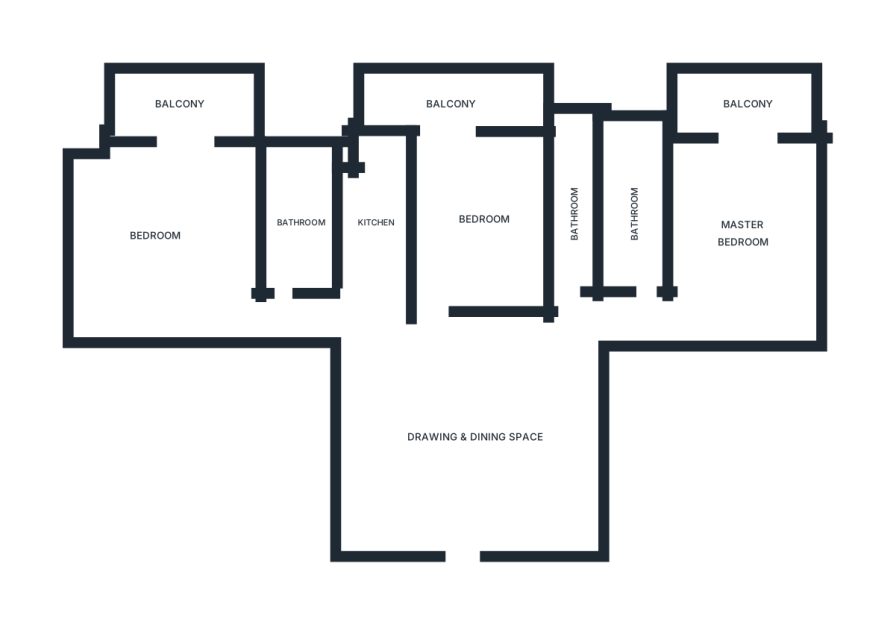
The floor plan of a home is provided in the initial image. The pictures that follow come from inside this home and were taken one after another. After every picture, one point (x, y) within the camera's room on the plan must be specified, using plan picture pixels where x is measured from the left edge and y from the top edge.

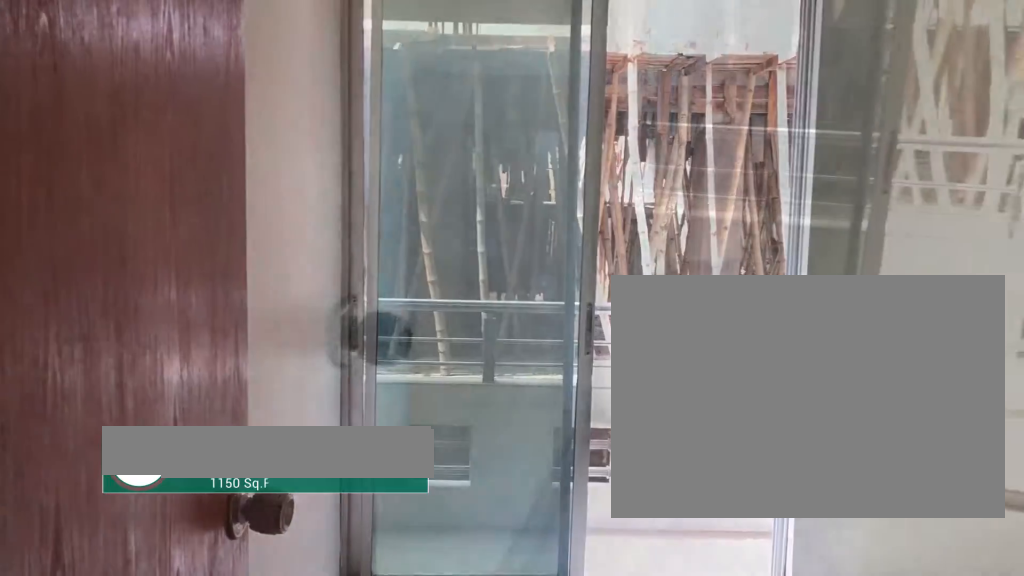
(483, 221)
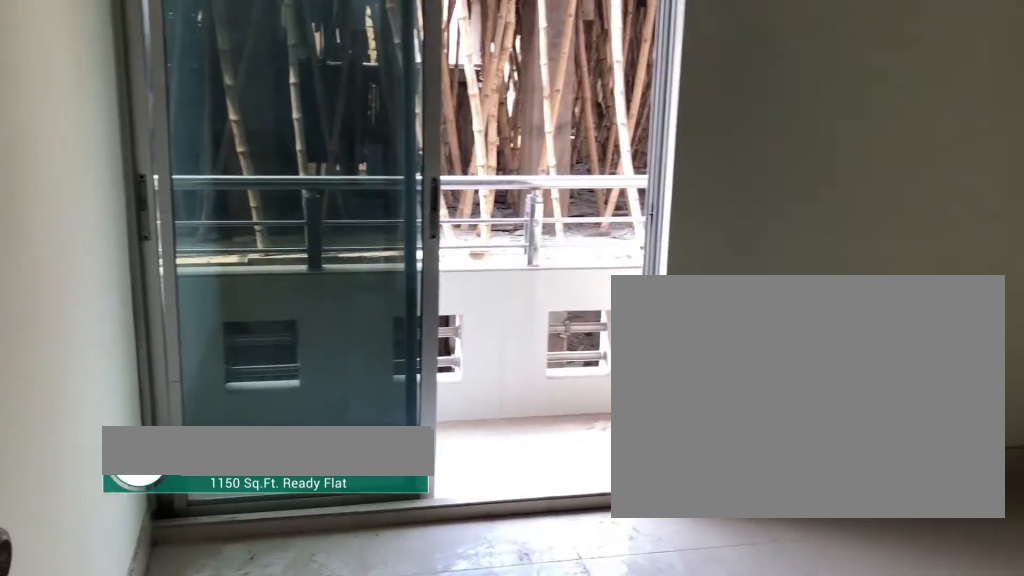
(483, 221)
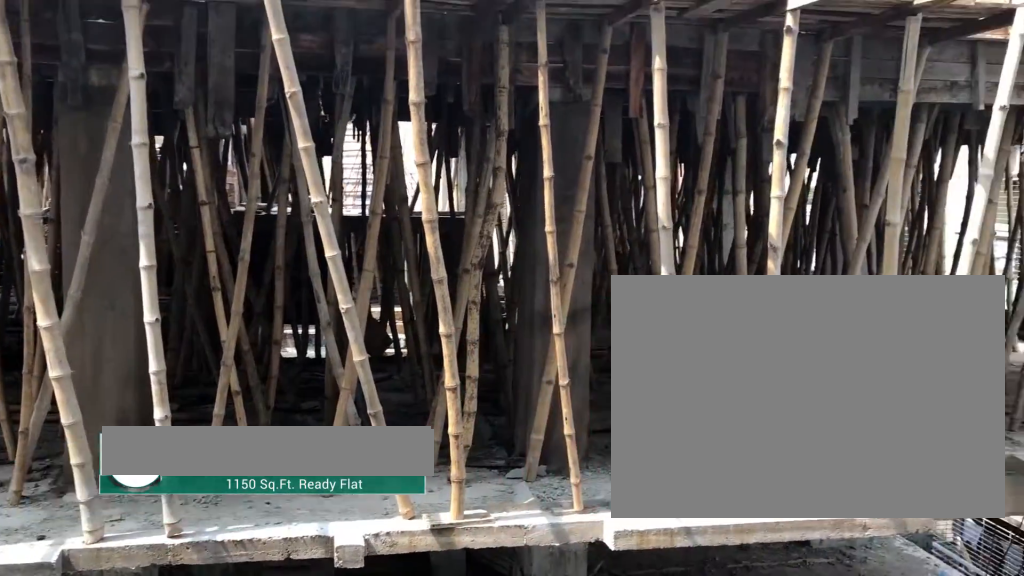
(448, 105)
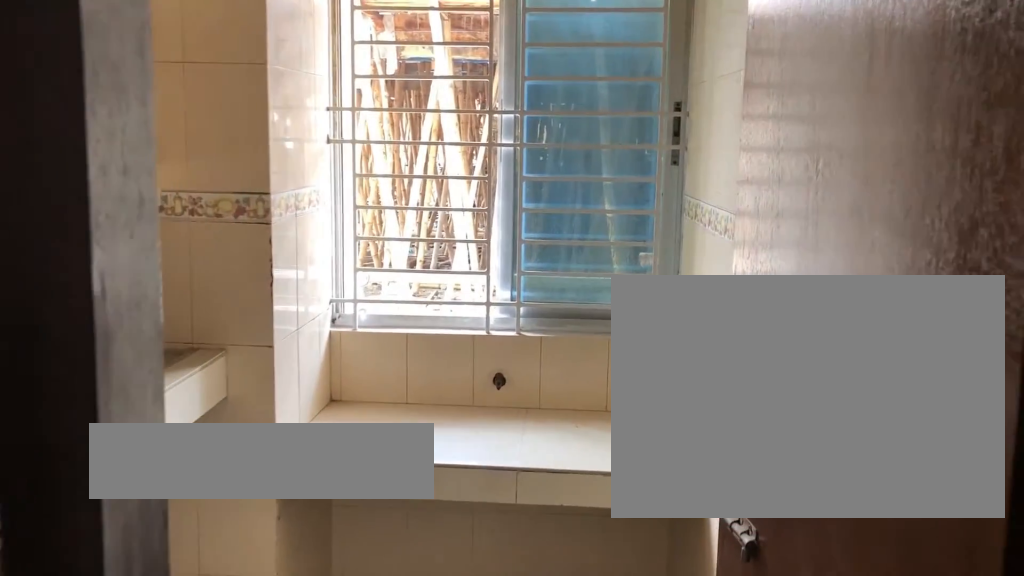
(375, 219)
